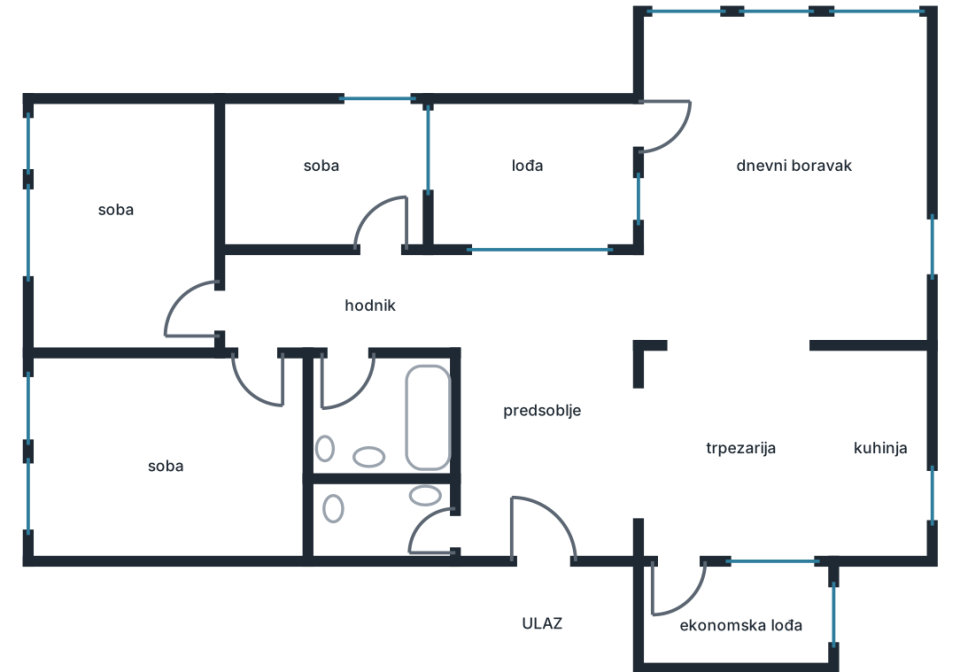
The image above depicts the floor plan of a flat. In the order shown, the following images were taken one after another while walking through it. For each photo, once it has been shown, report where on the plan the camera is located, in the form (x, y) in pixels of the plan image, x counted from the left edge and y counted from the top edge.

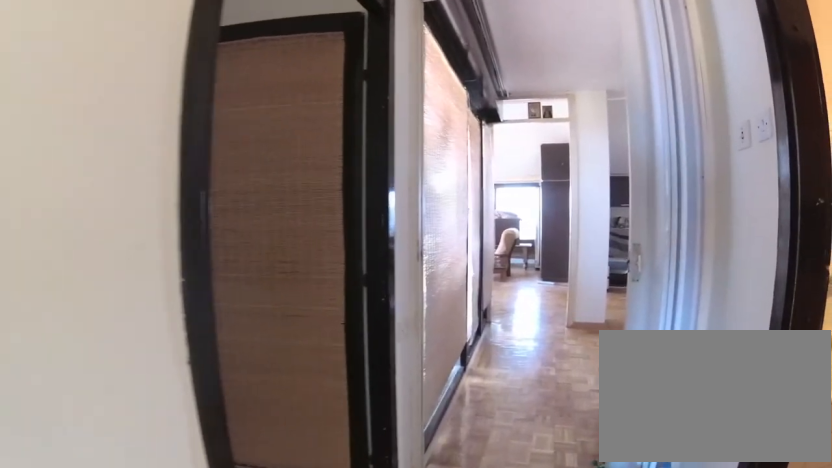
(253, 313)
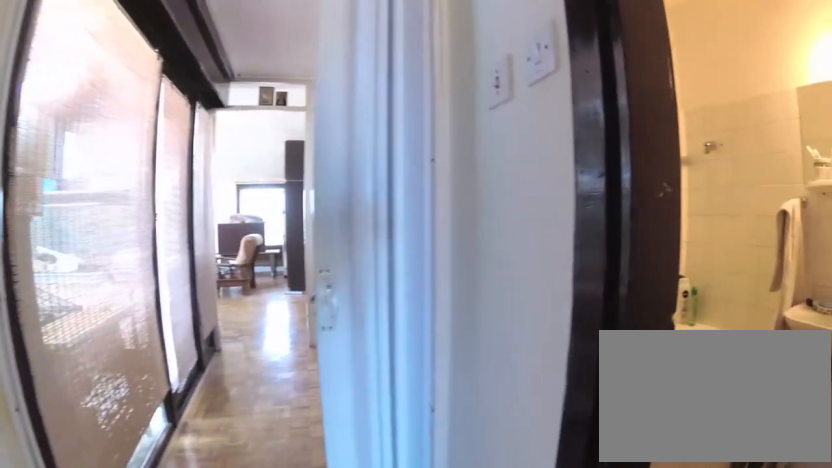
(283, 310)
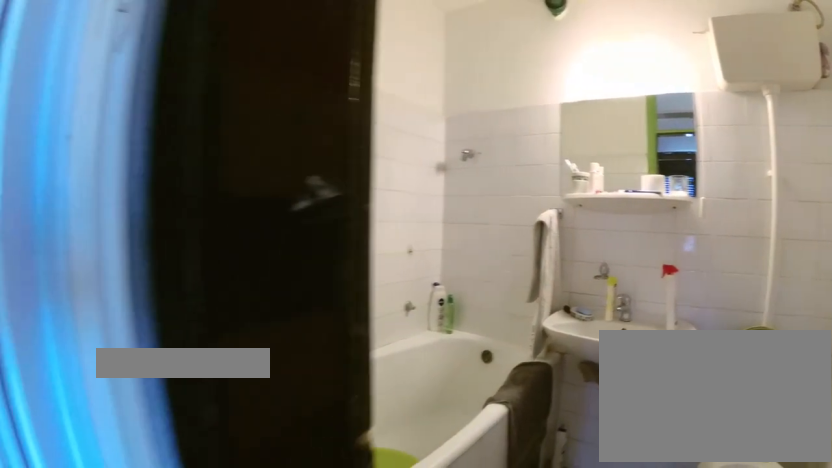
(315, 330)
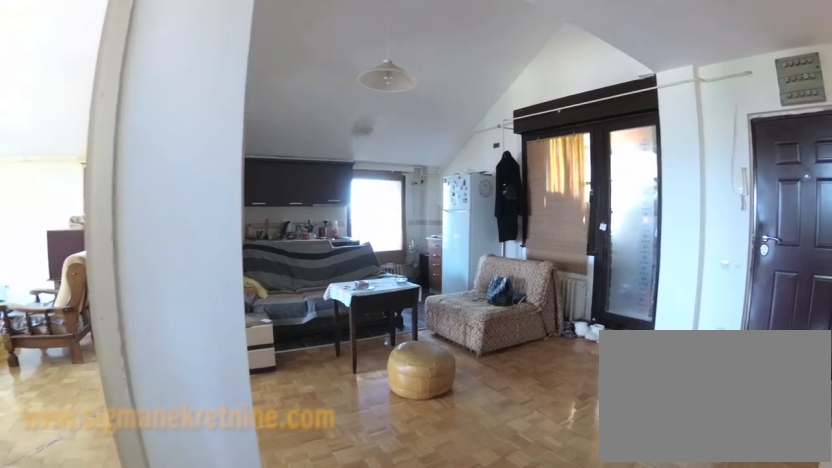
(495, 318)
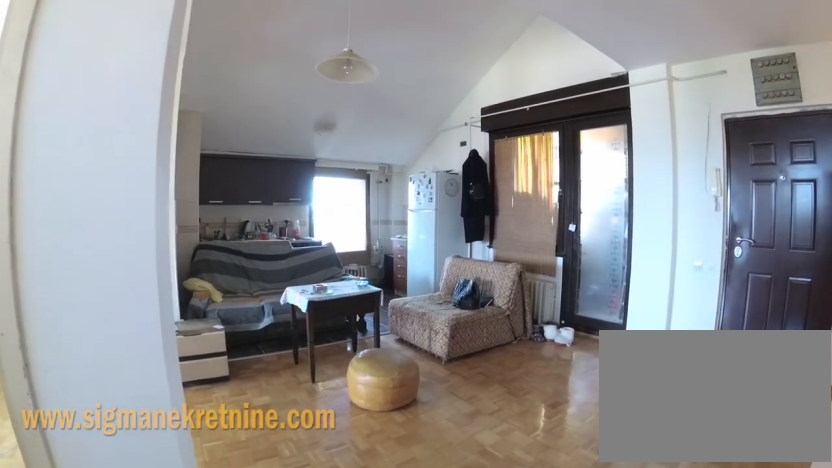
(498, 325)
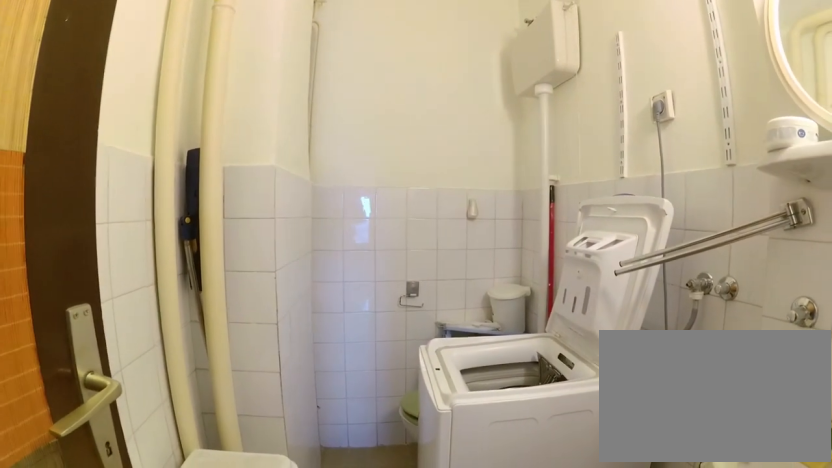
(450, 512)
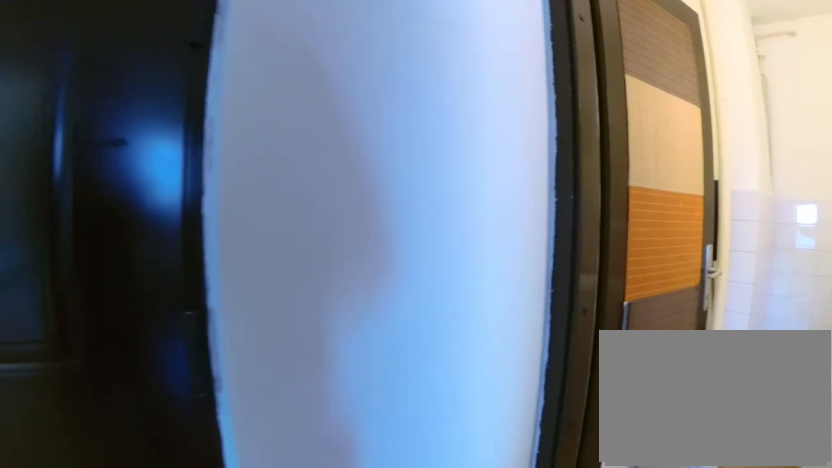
(508, 456)
